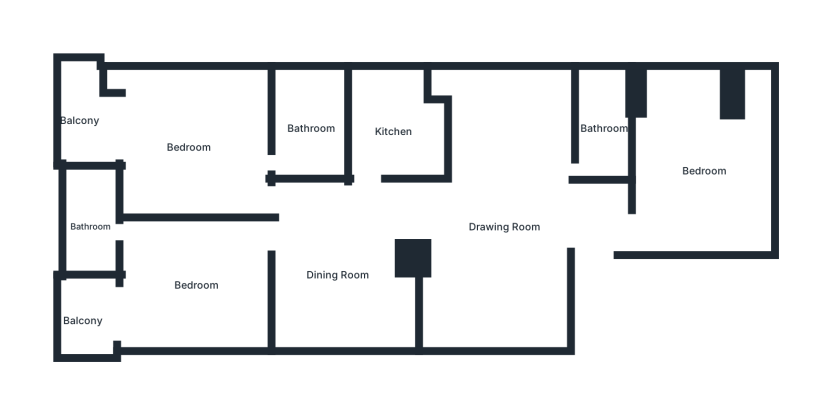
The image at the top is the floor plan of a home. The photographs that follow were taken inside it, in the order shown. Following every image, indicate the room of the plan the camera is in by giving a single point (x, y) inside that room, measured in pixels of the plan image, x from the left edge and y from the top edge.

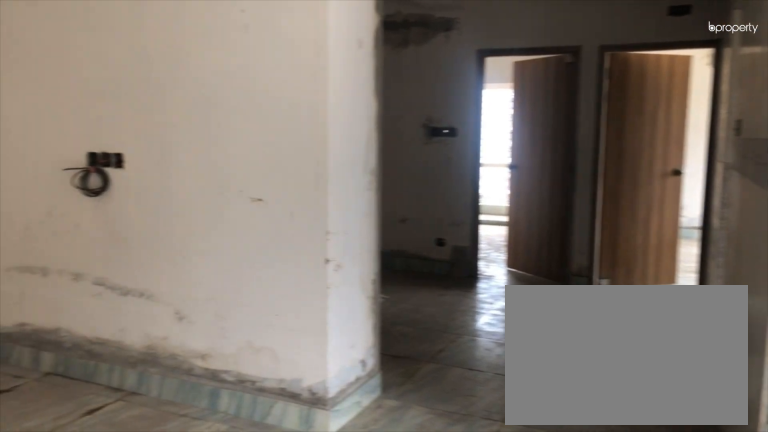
(503, 227)
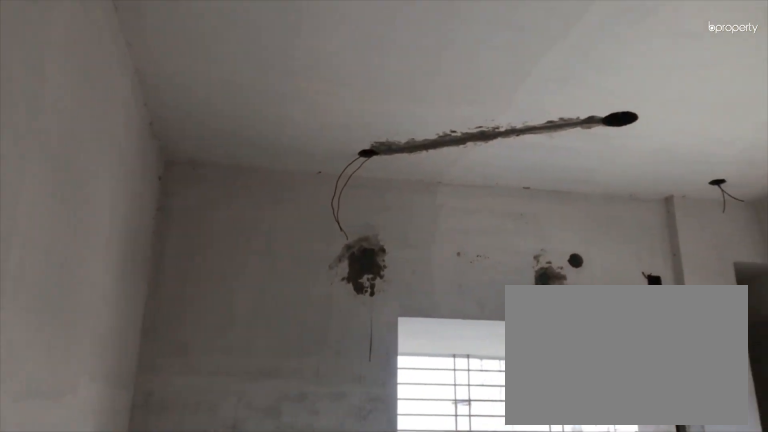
(191, 146)
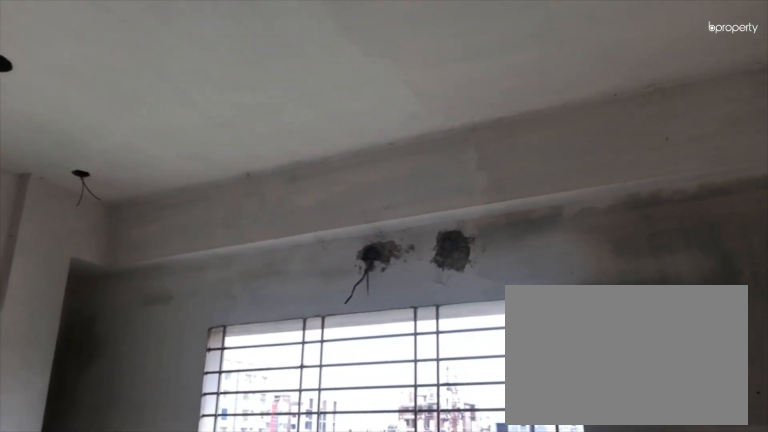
(191, 146)
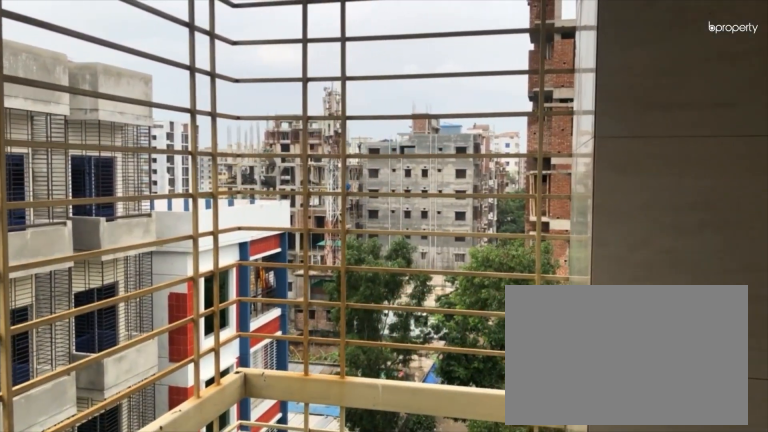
(75, 121)
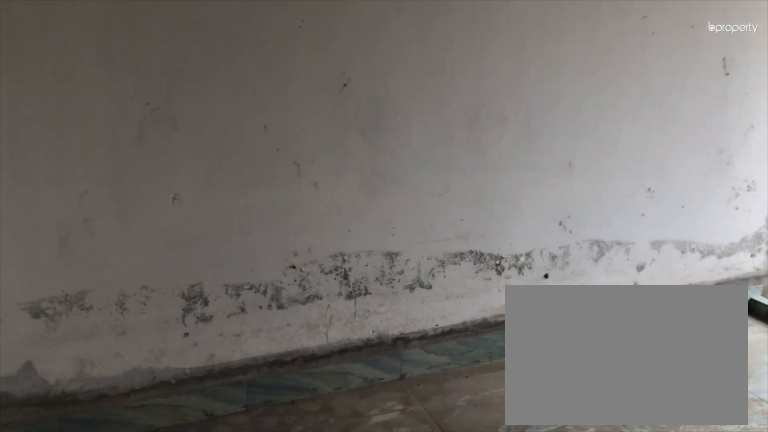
(196, 285)
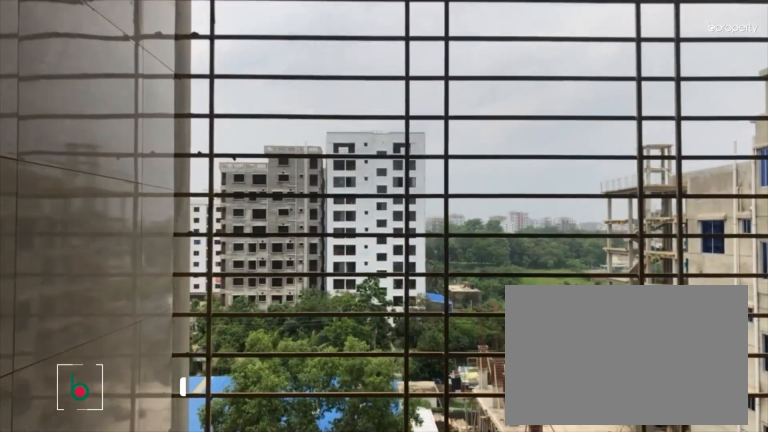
(83, 320)
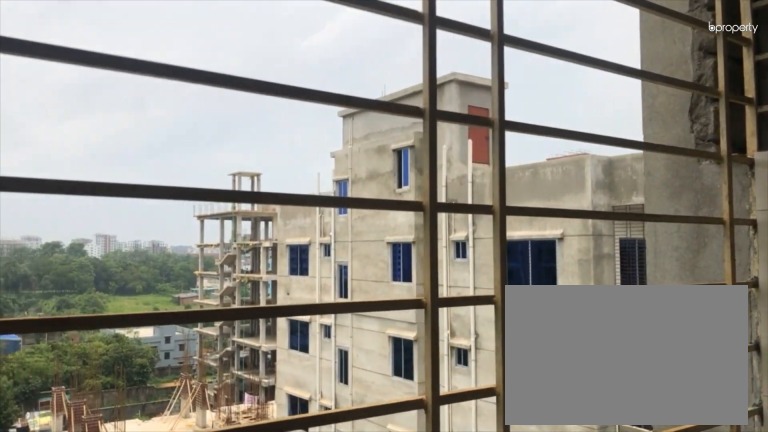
(83, 320)
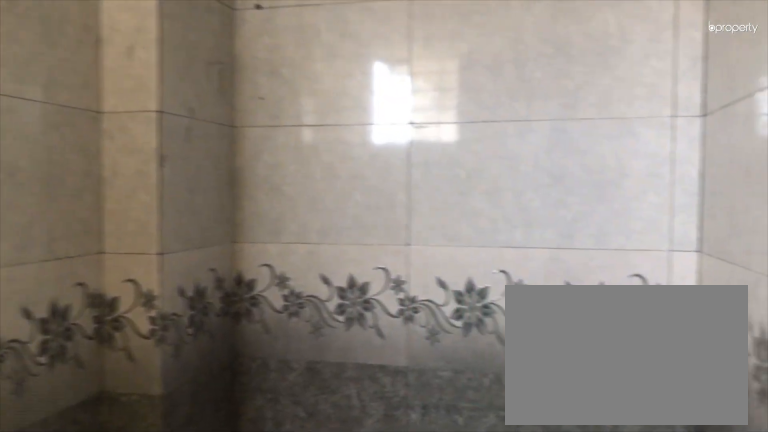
(88, 227)
